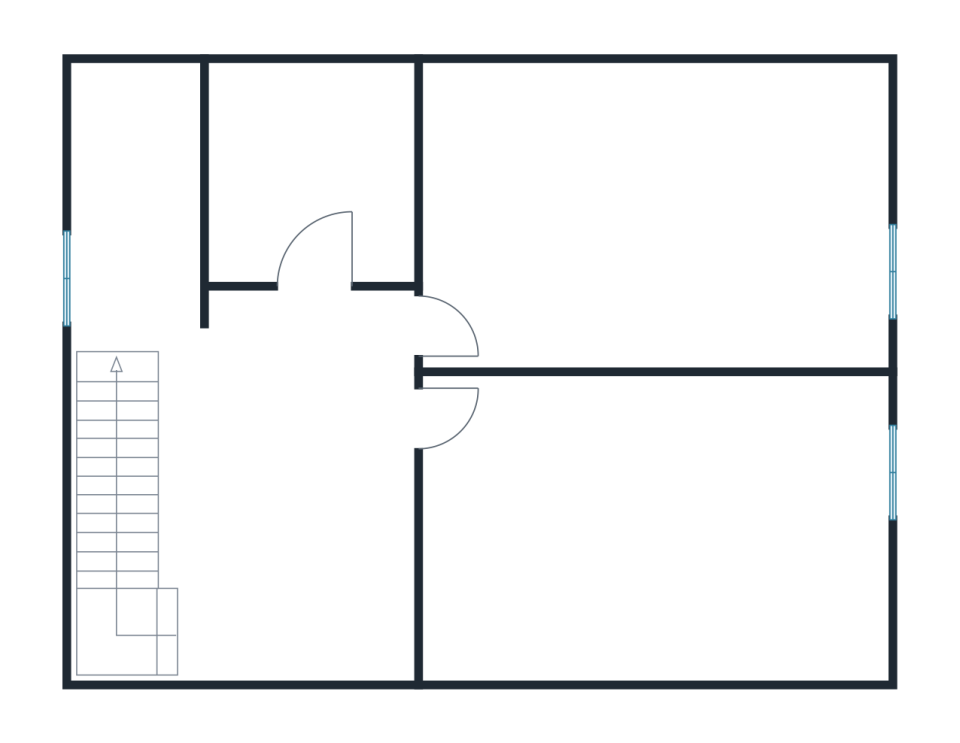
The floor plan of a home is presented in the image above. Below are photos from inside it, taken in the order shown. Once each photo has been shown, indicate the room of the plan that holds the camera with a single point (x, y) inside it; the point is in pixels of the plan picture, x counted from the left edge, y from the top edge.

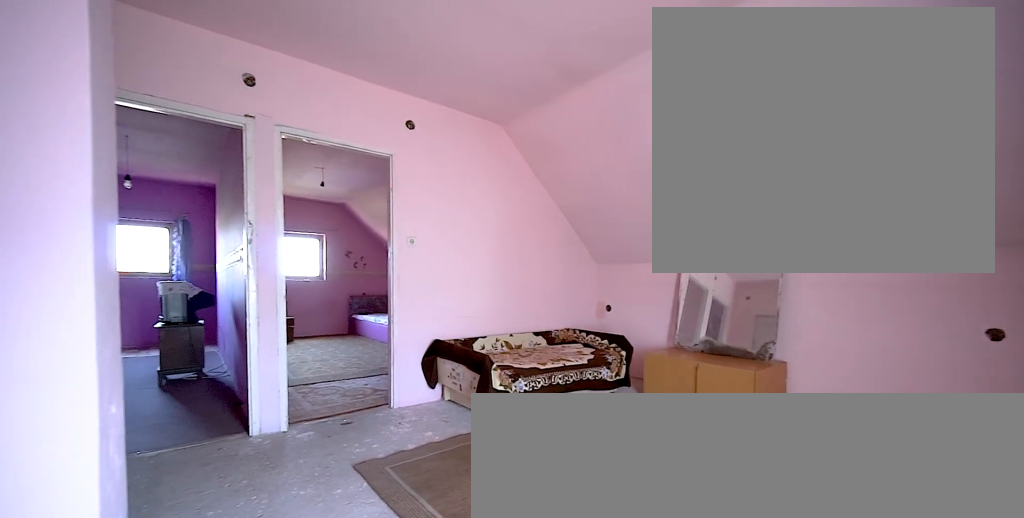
(305, 475)
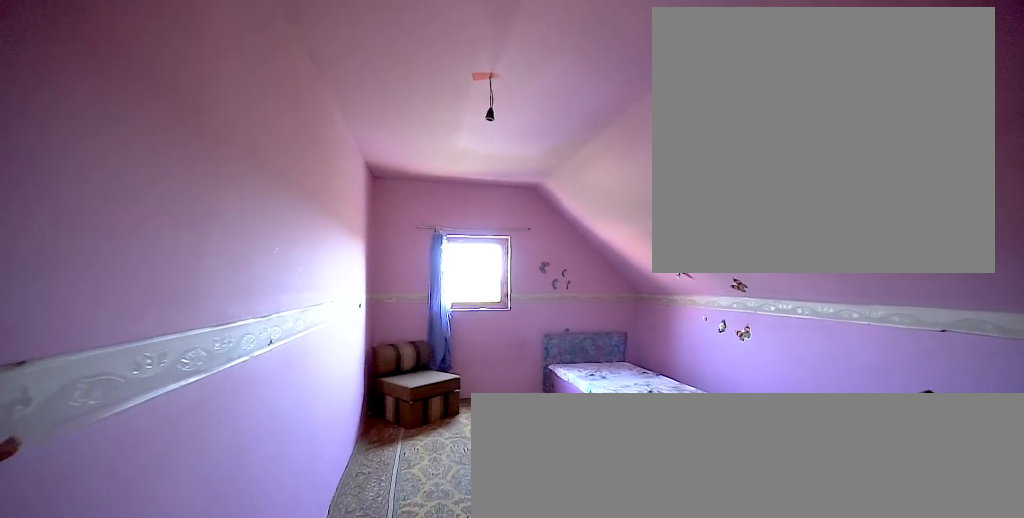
(662, 534)
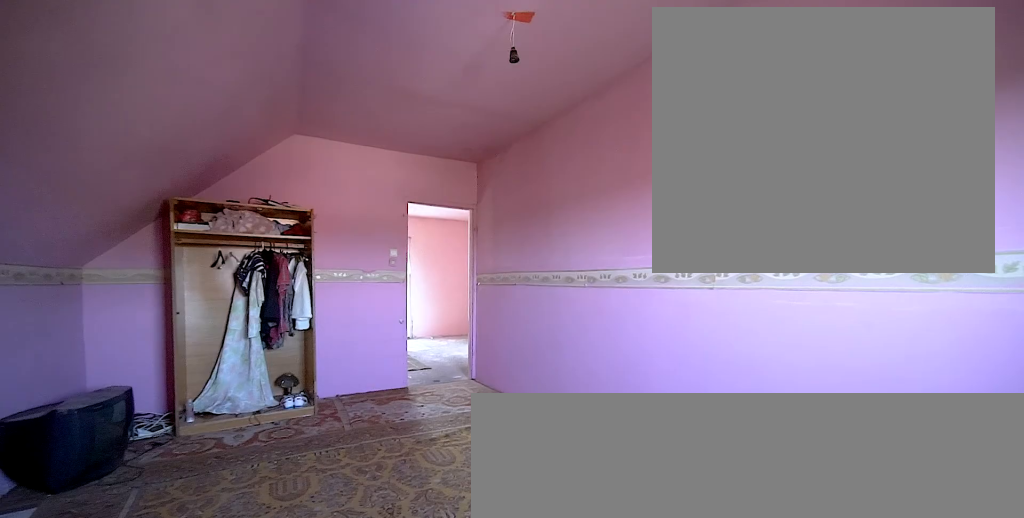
(662, 534)
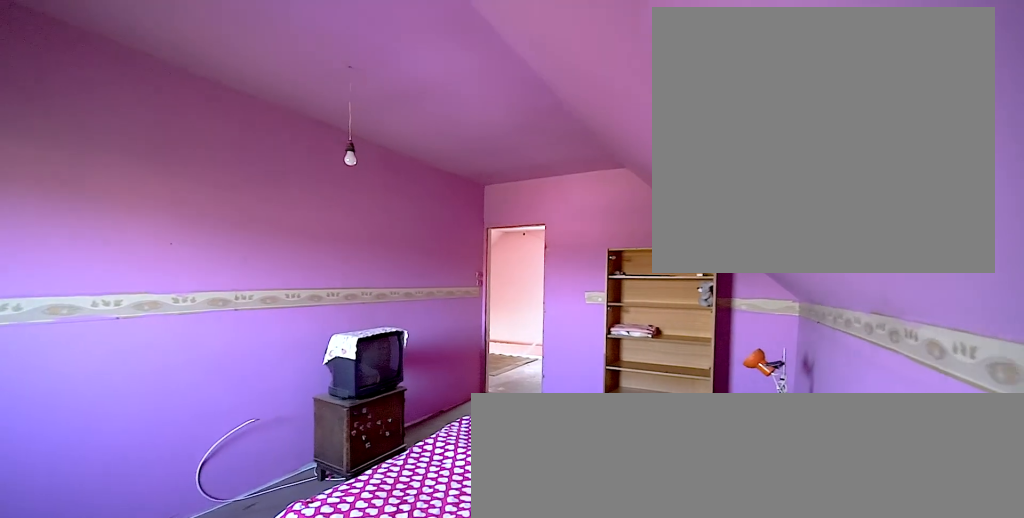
(662, 244)
